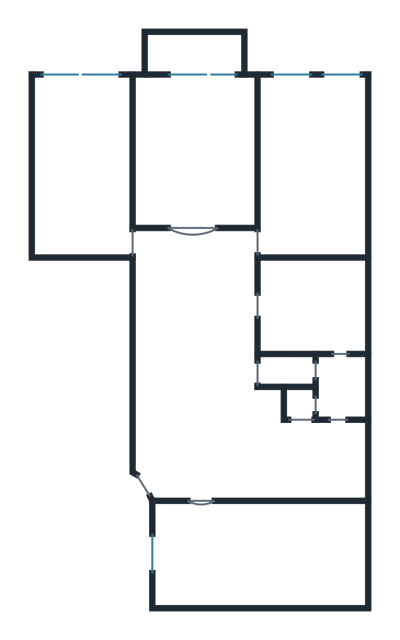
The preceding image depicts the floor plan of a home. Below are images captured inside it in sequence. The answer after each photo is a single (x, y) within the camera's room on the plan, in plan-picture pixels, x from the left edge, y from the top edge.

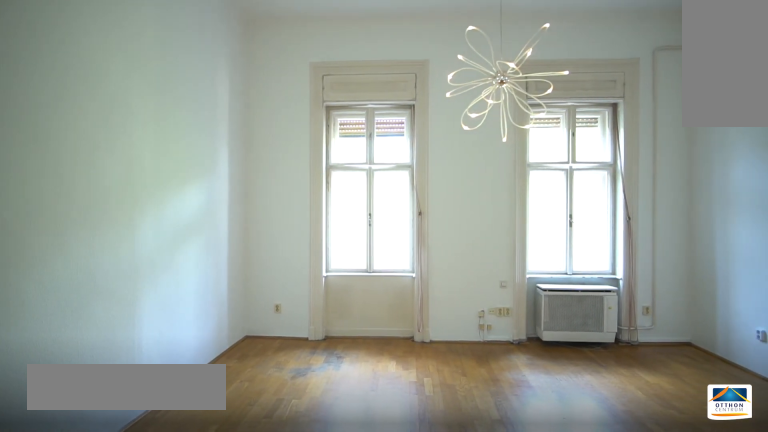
(87, 171)
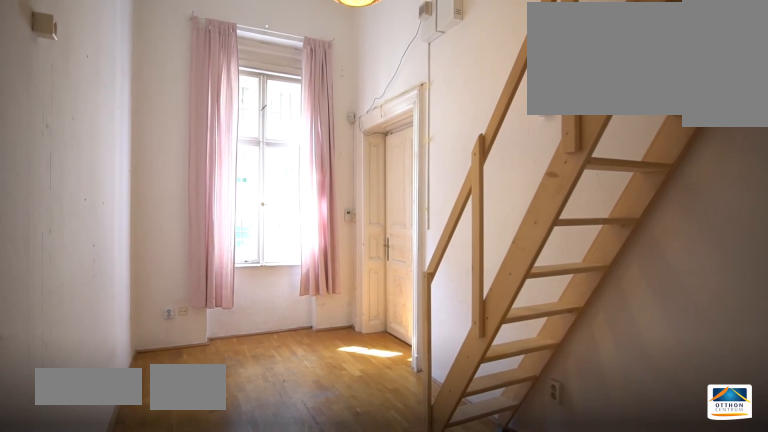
(247, 558)
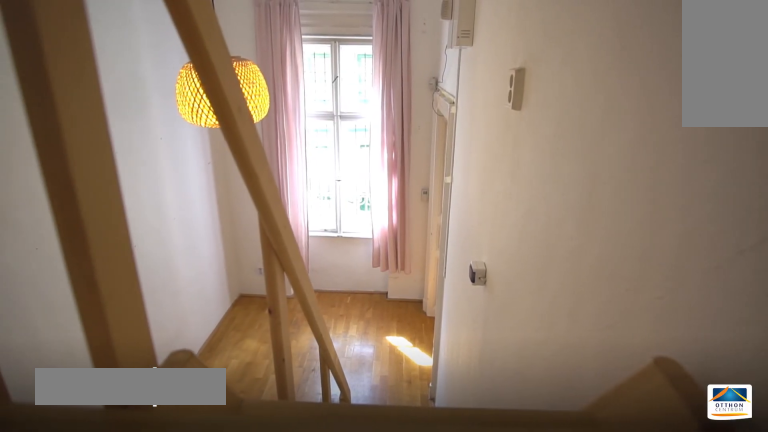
(337, 550)
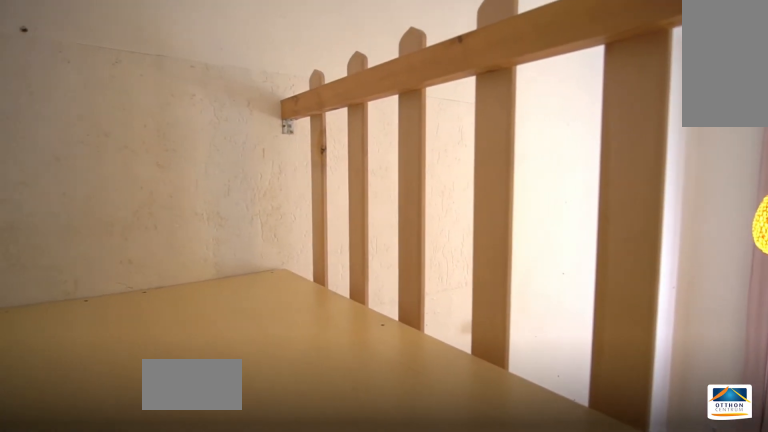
(337, 551)
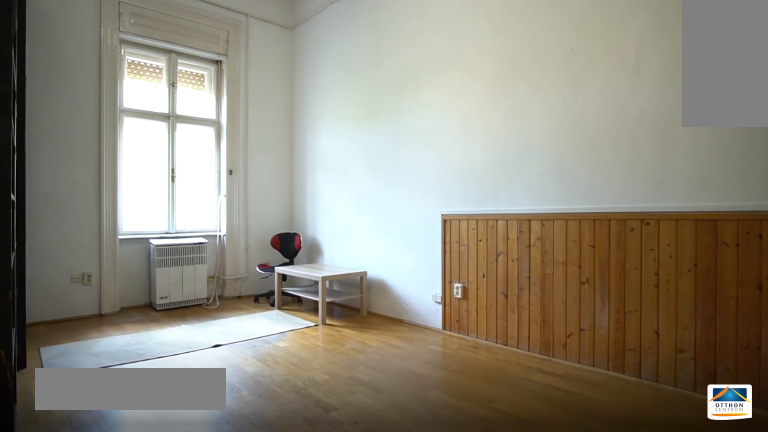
(322, 172)
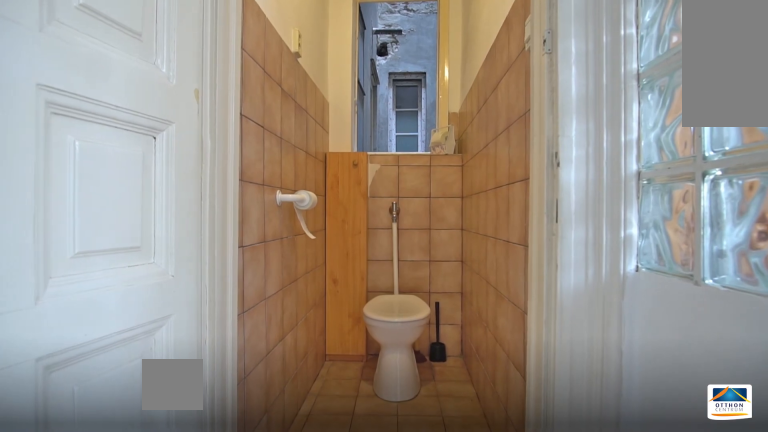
(289, 367)
